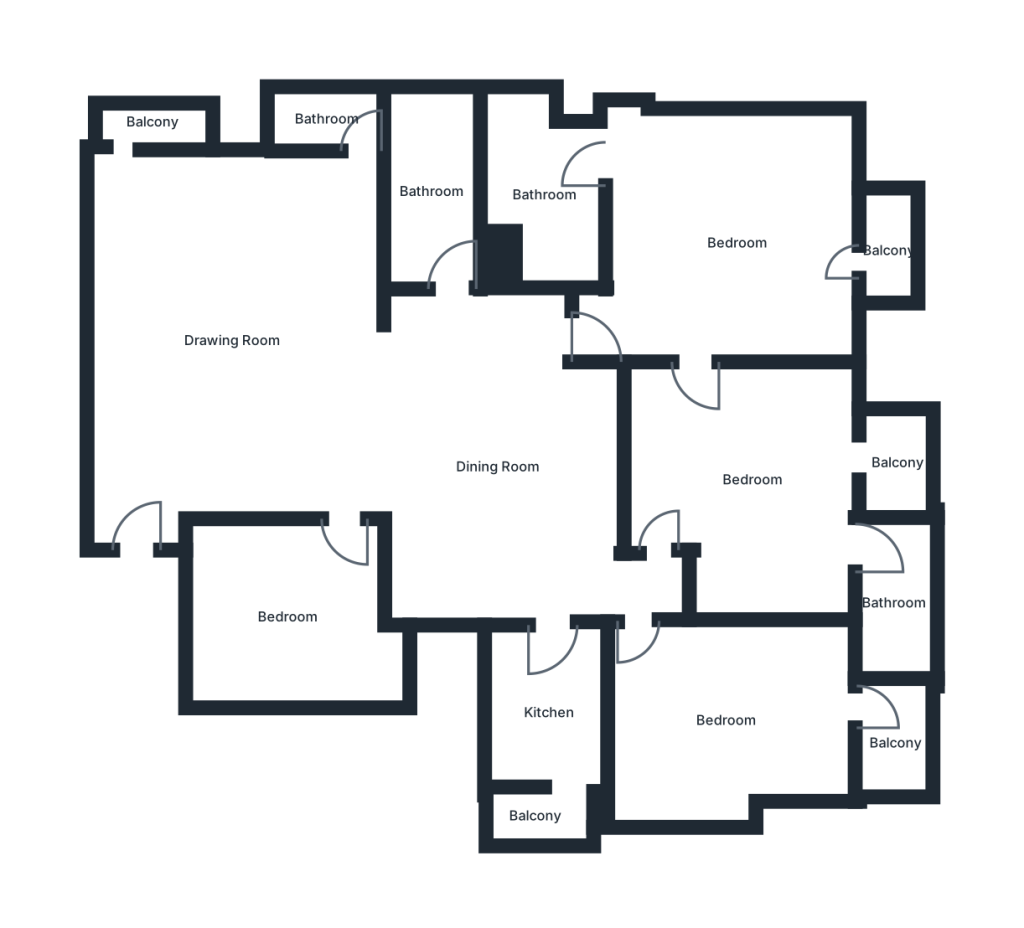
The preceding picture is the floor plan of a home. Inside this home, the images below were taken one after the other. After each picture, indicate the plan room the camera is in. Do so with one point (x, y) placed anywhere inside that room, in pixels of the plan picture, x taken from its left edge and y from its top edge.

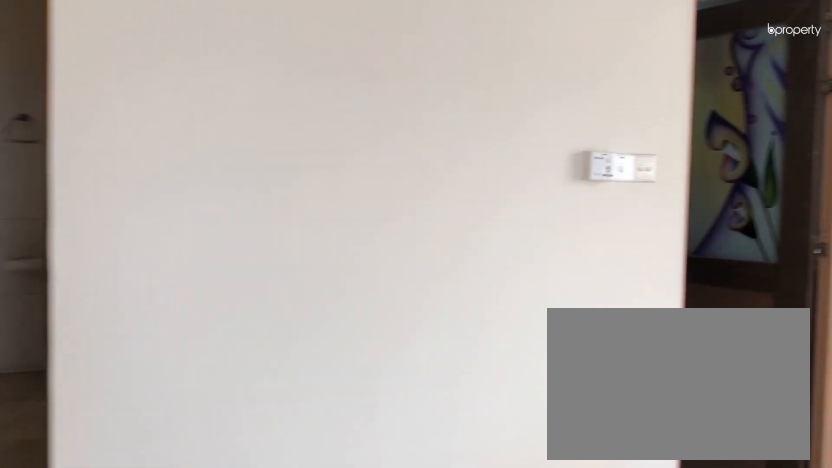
(736, 243)
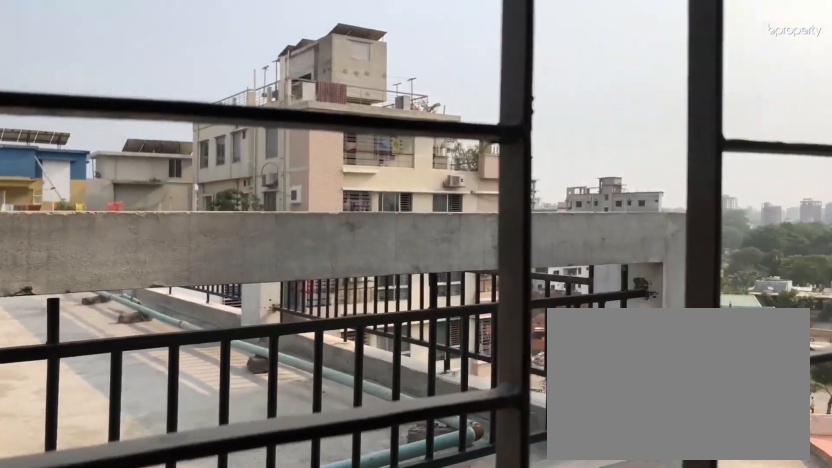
(885, 249)
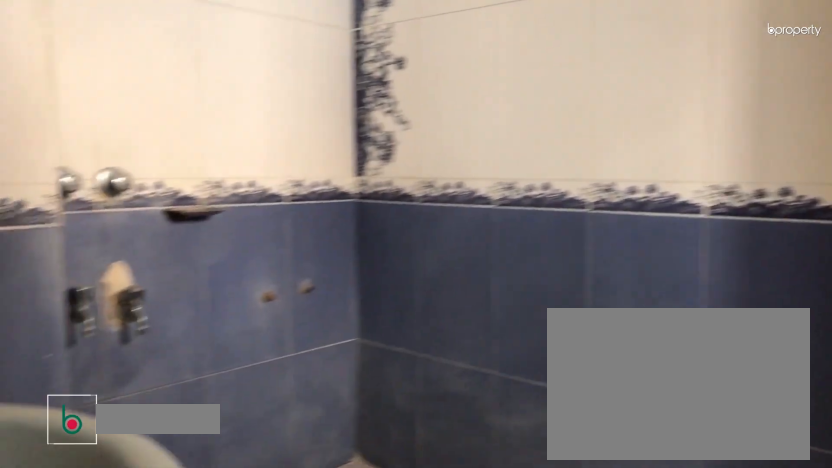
(544, 195)
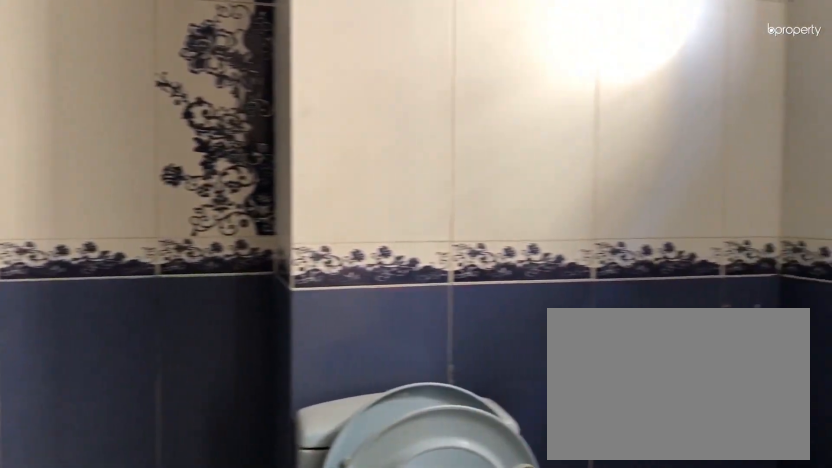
(544, 195)
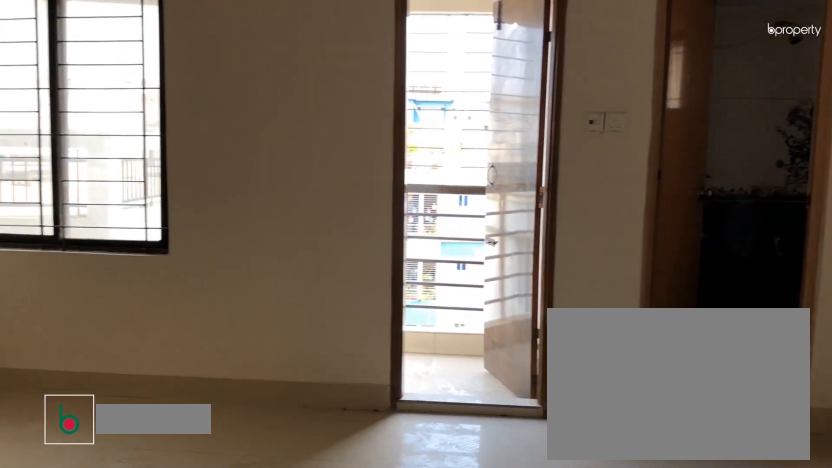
(753, 480)
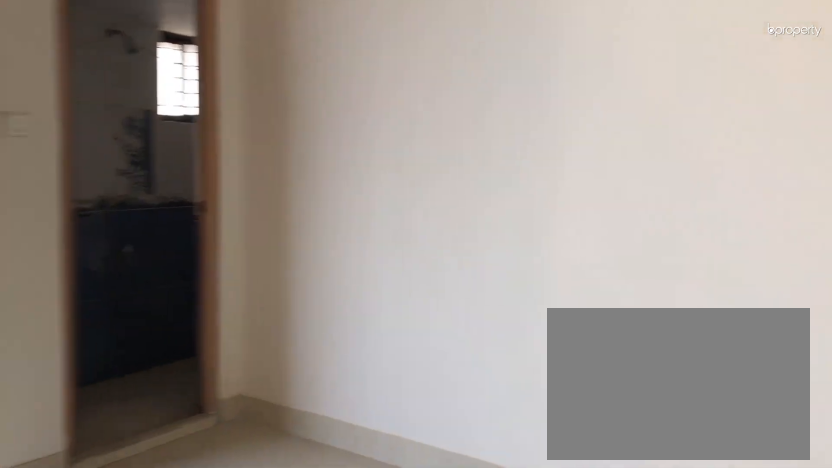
(753, 480)
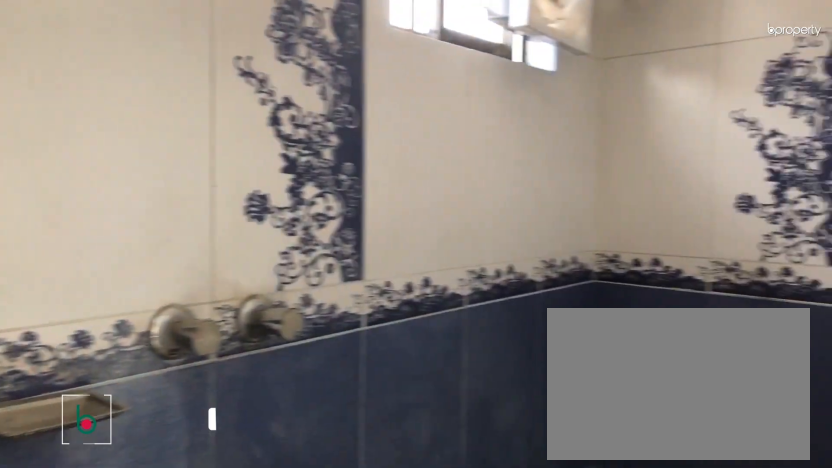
(893, 601)
